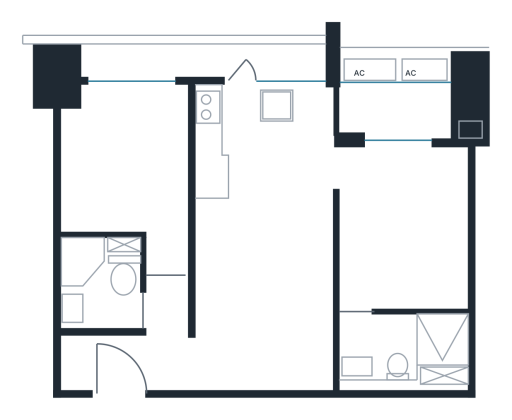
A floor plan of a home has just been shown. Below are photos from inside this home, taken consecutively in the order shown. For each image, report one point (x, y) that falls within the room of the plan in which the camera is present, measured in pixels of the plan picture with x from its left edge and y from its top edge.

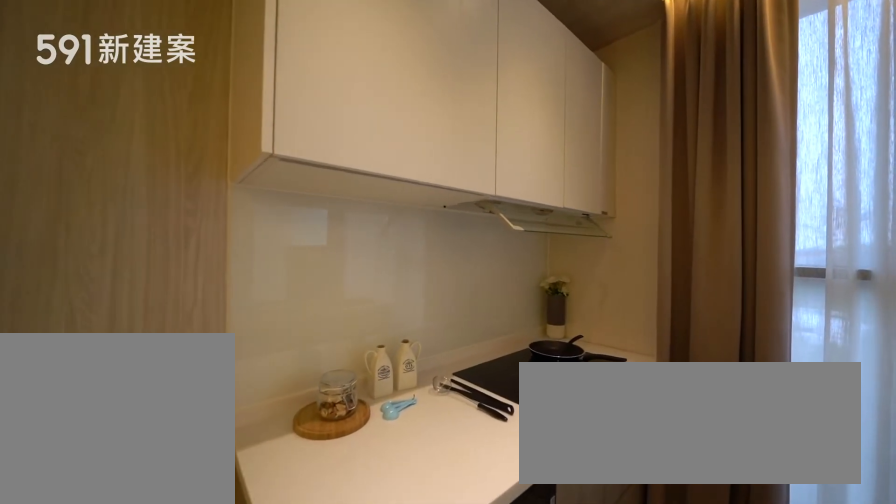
(230, 127)
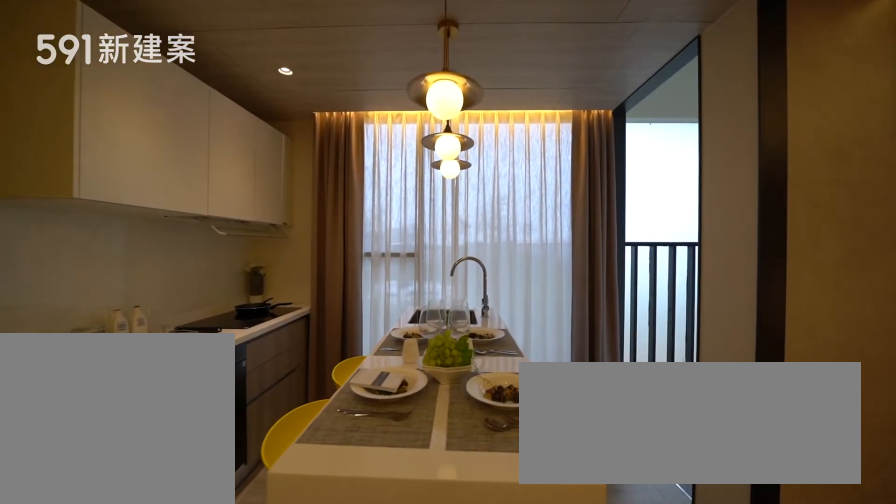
(276, 158)
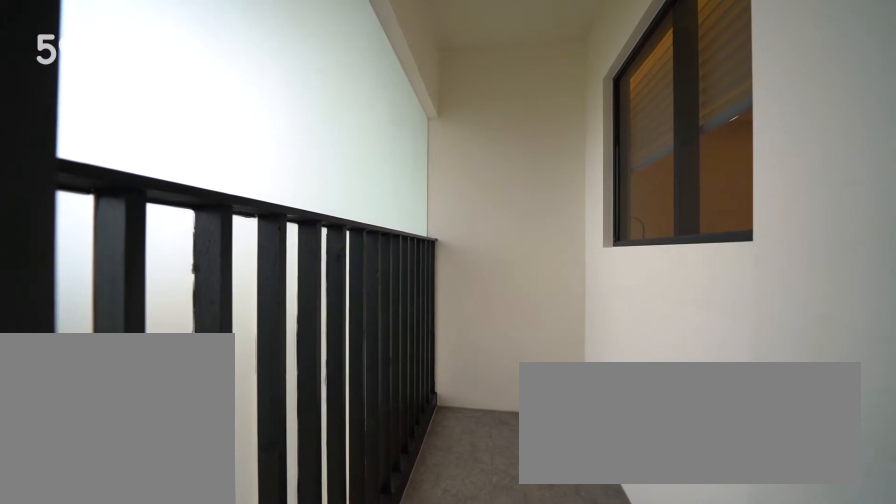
(399, 112)
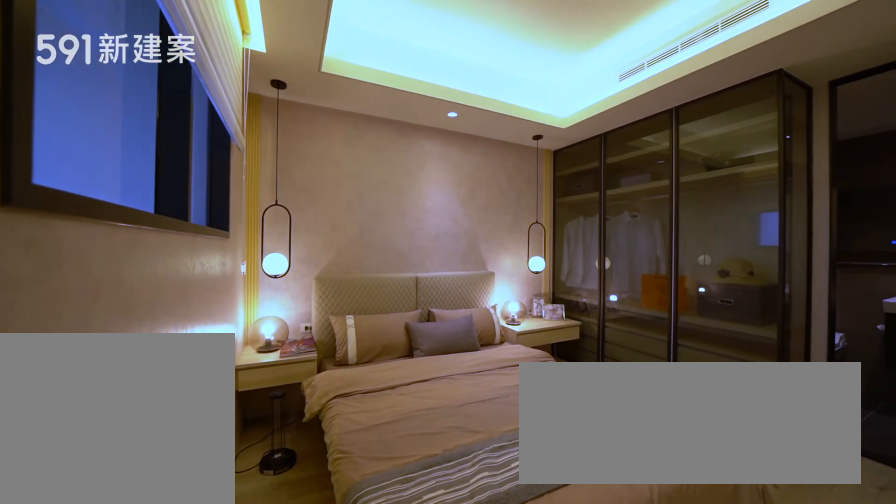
(404, 229)
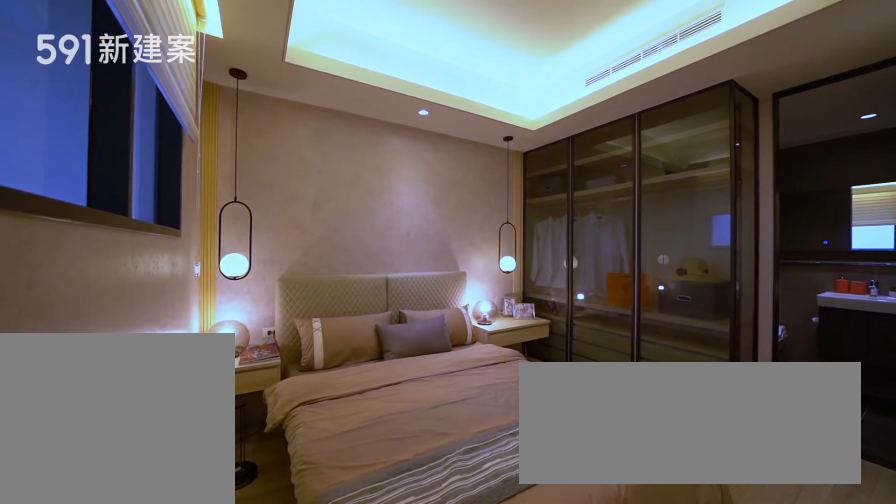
(404, 229)
